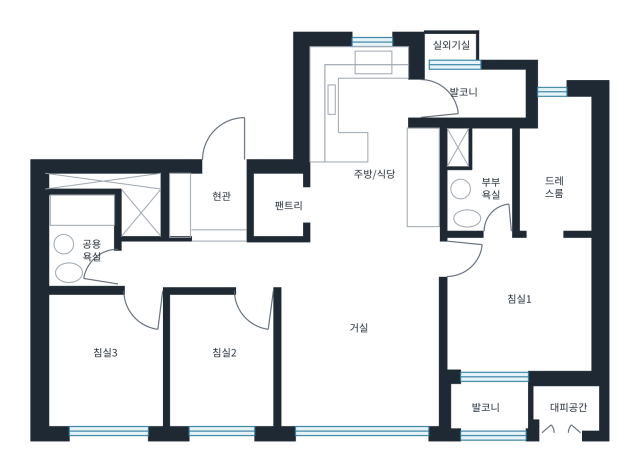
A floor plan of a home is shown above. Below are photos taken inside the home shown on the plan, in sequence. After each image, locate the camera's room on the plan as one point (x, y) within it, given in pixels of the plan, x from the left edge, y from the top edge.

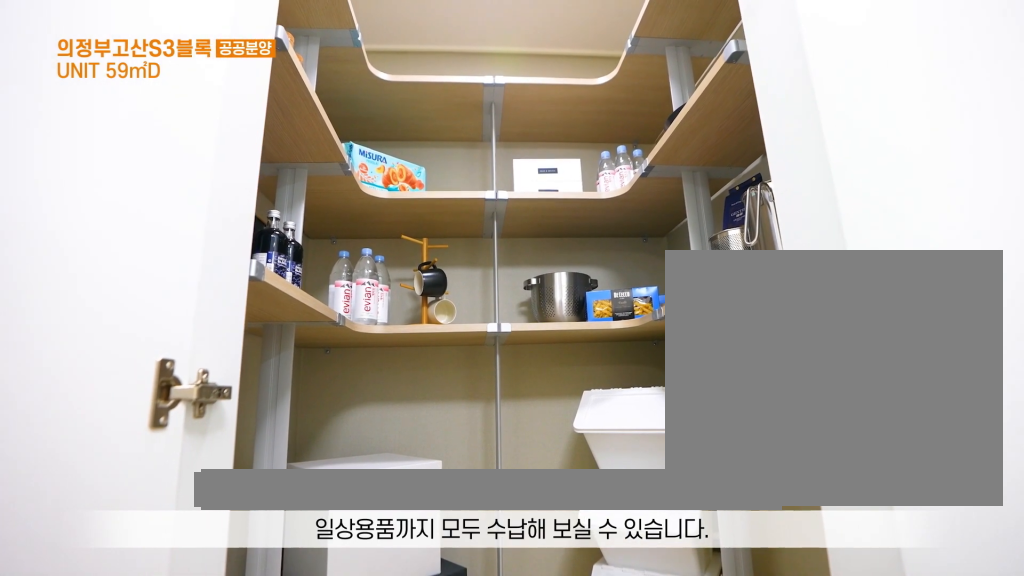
(287, 193)
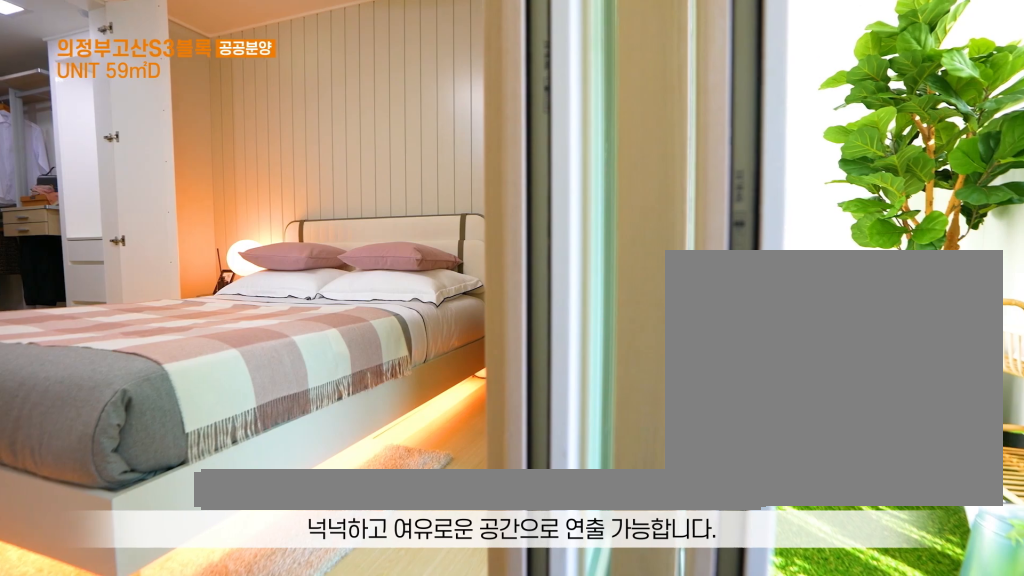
(519, 285)
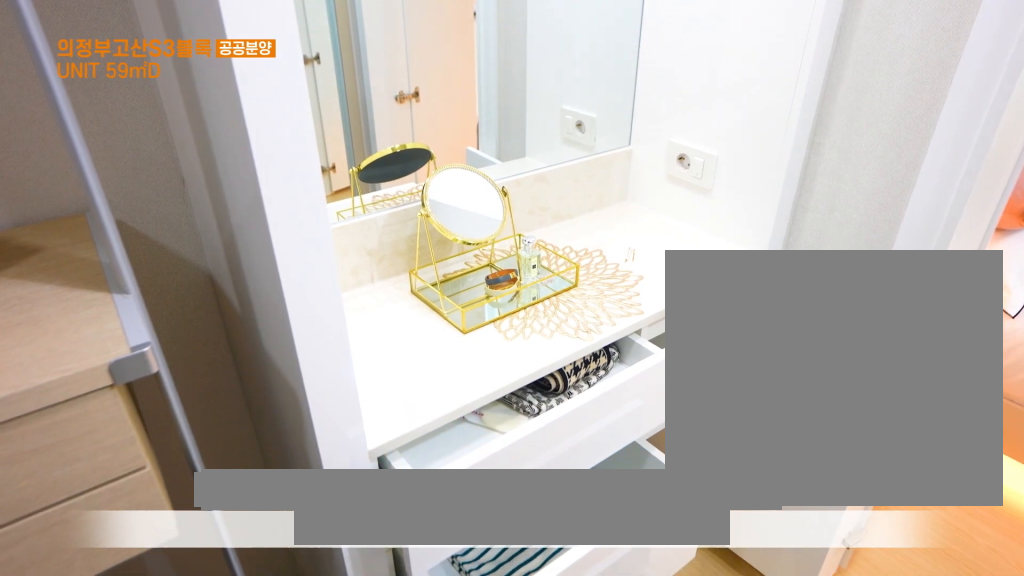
(554, 166)
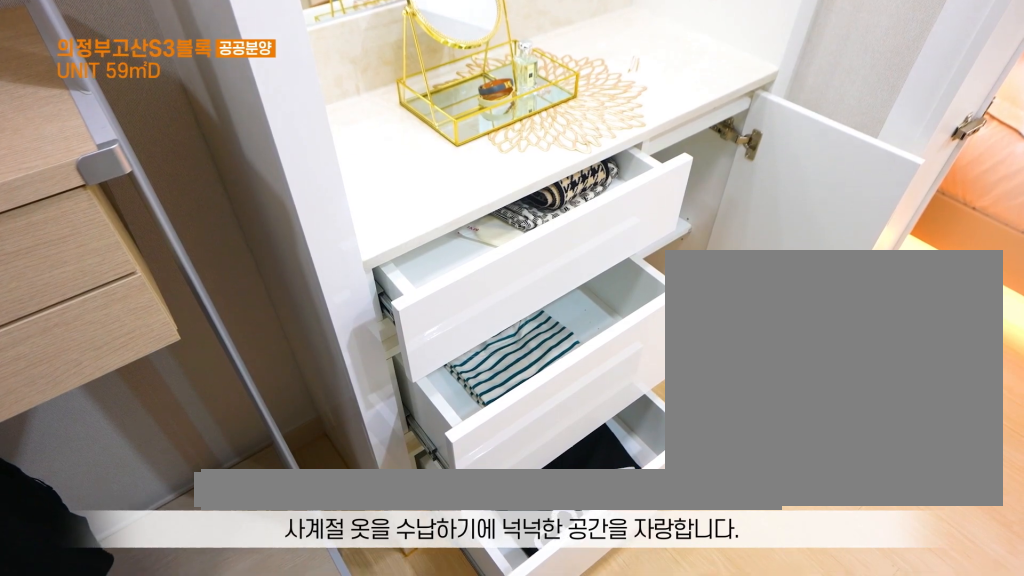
(555, 166)
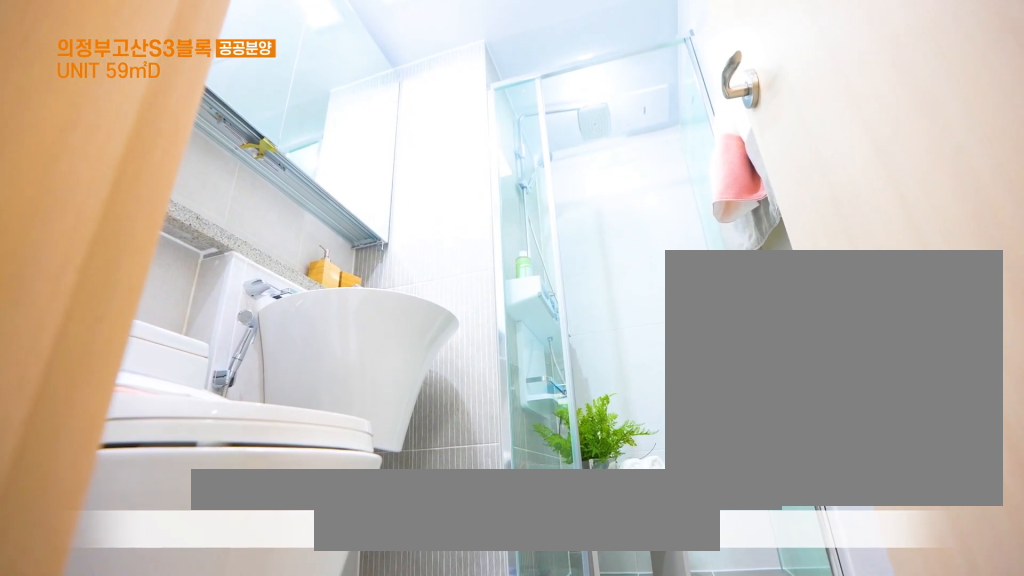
(491, 174)
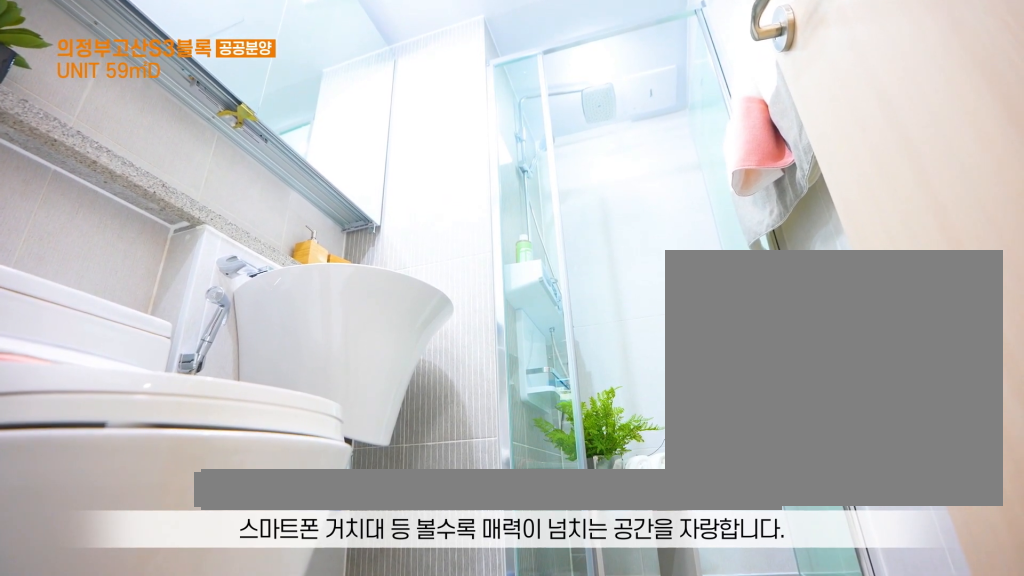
(491, 174)
